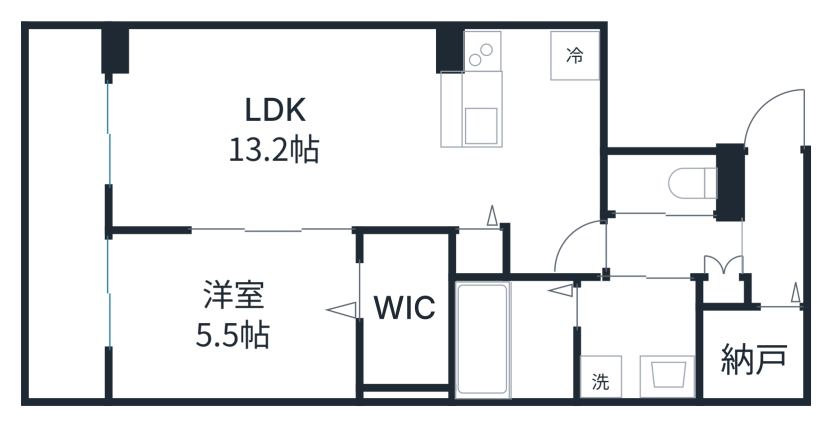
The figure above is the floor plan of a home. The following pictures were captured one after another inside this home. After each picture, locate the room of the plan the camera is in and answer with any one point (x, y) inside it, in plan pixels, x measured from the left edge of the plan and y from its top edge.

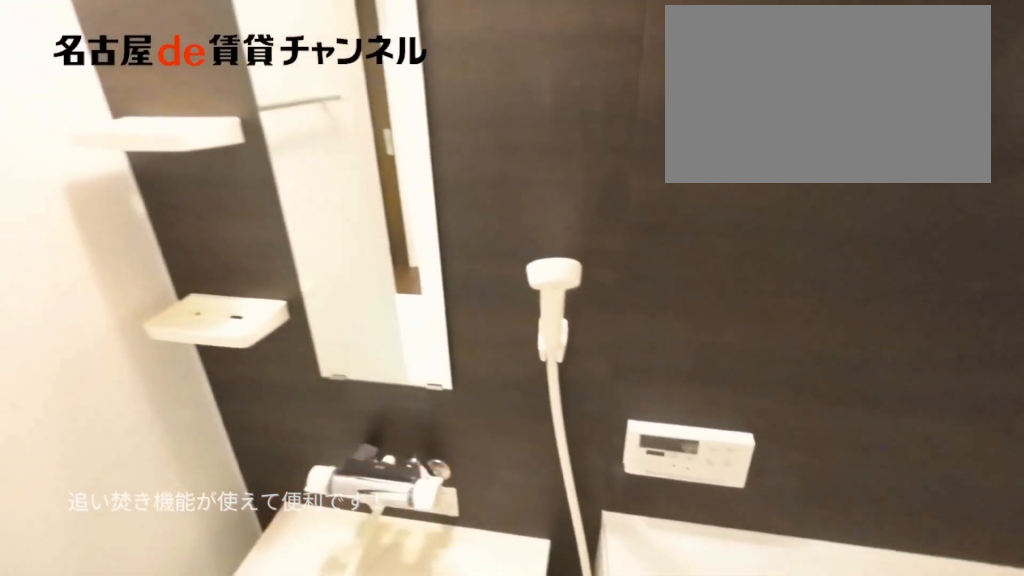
(512, 338)
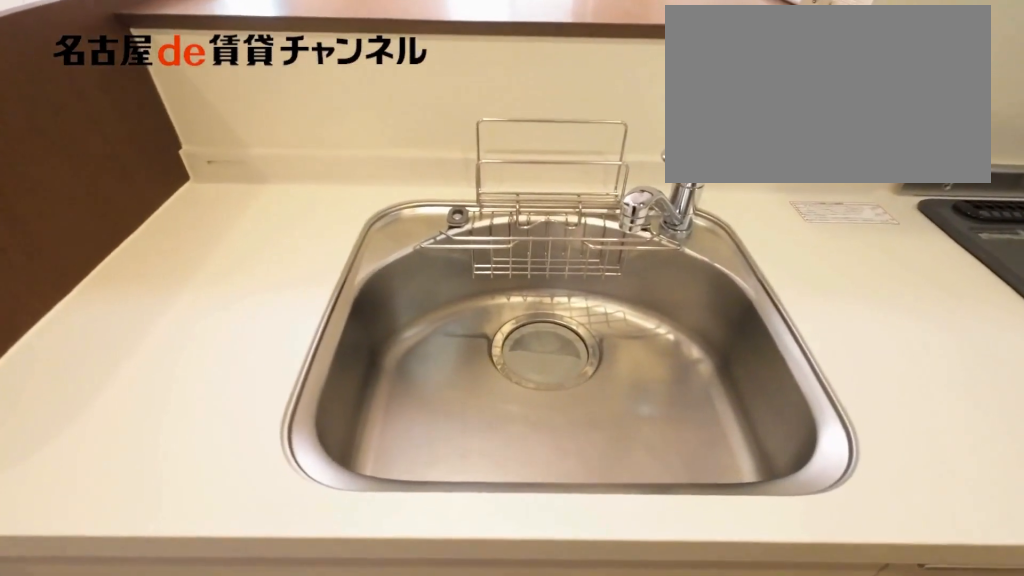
(475, 96)
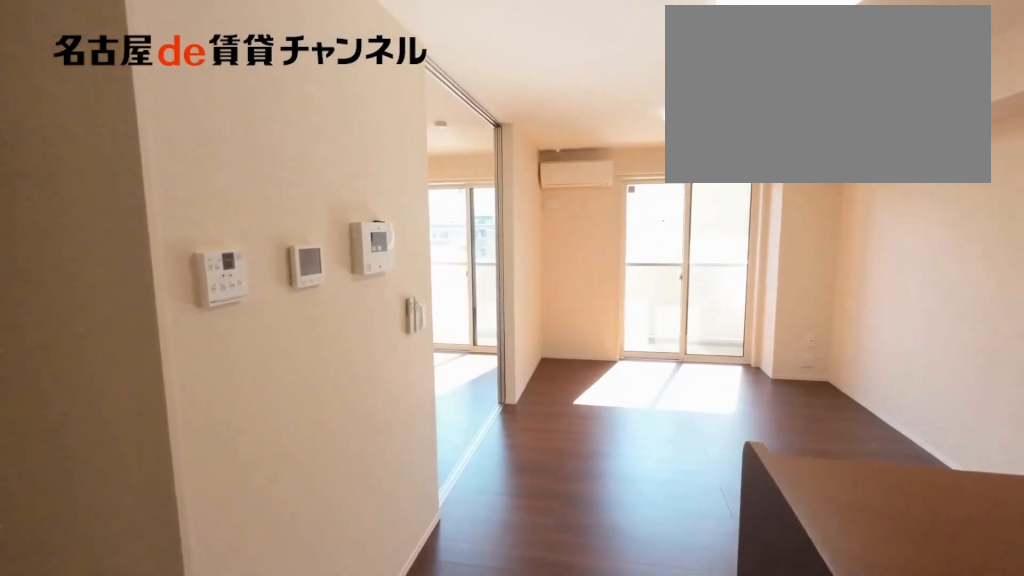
(321, 137)
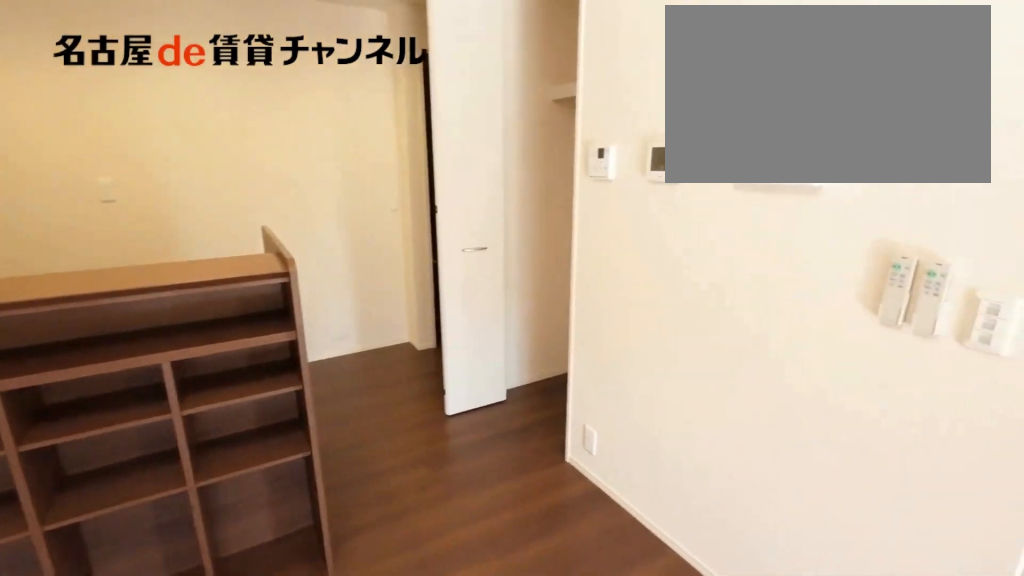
(315, 138)
